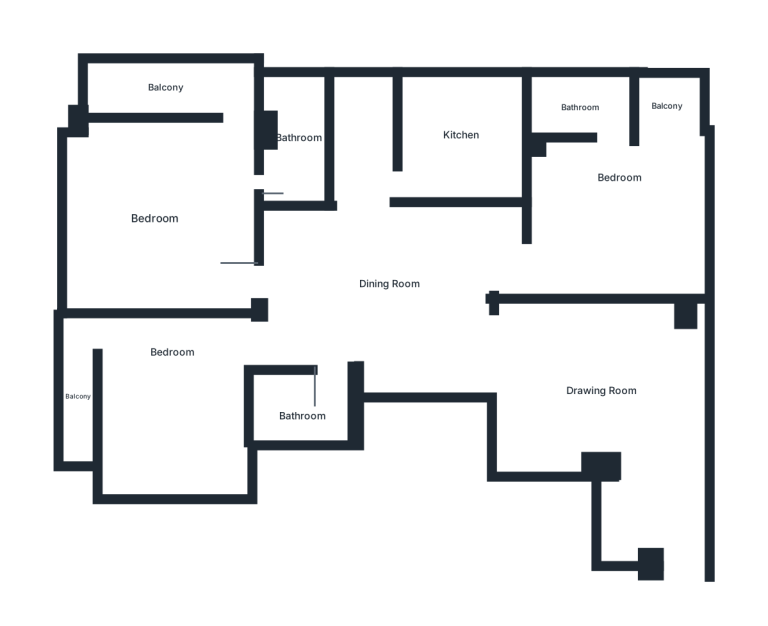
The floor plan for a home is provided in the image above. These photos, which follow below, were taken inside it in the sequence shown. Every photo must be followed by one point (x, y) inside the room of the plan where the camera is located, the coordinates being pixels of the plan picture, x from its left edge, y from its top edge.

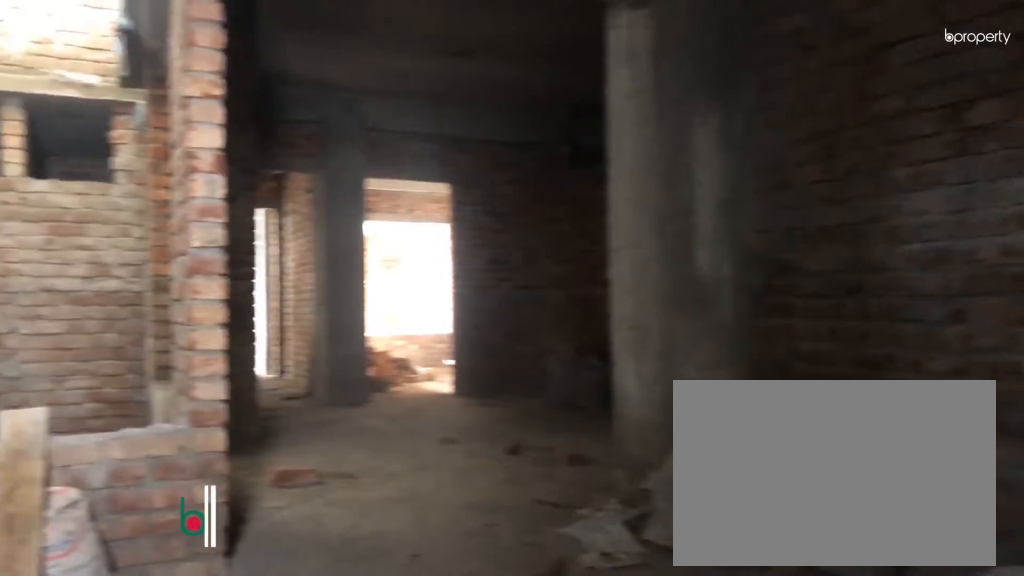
(609, 391)
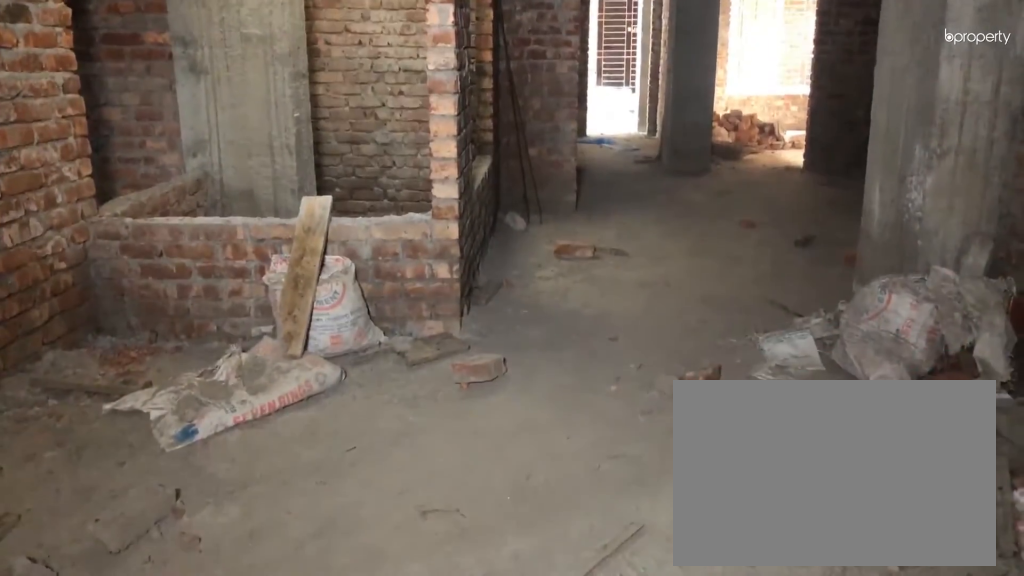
(609, 391)
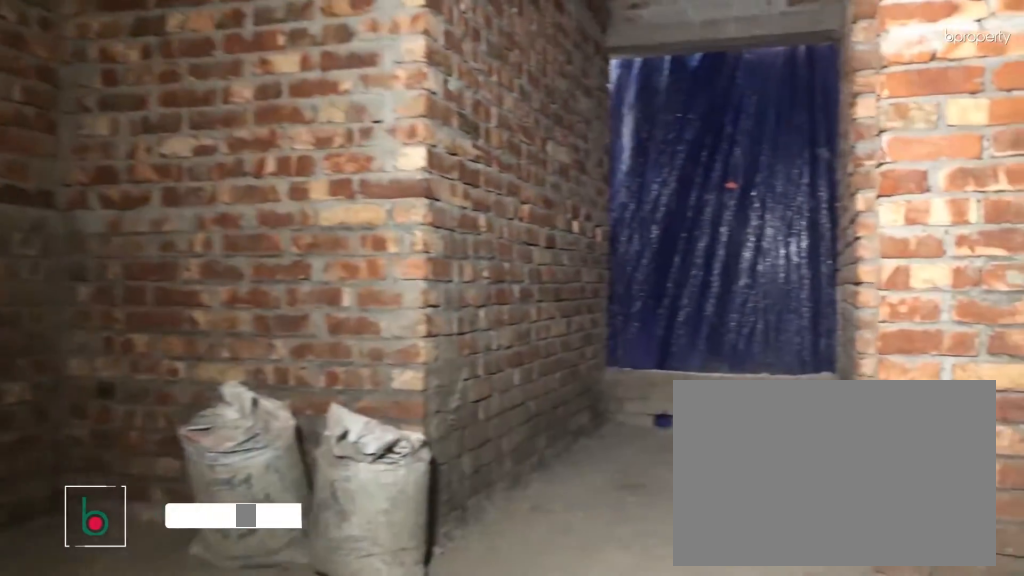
(390, 279)
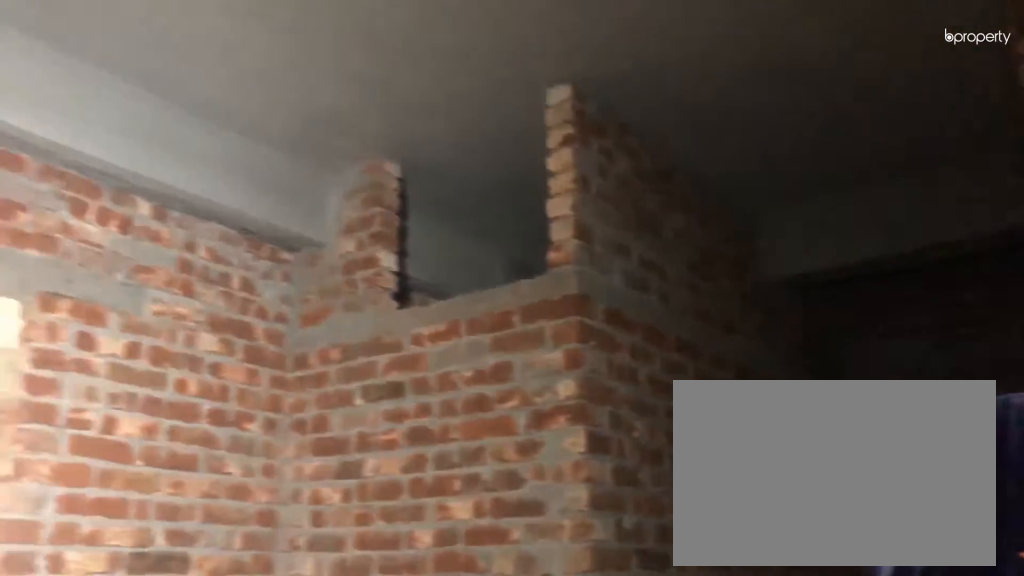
(390, 279)
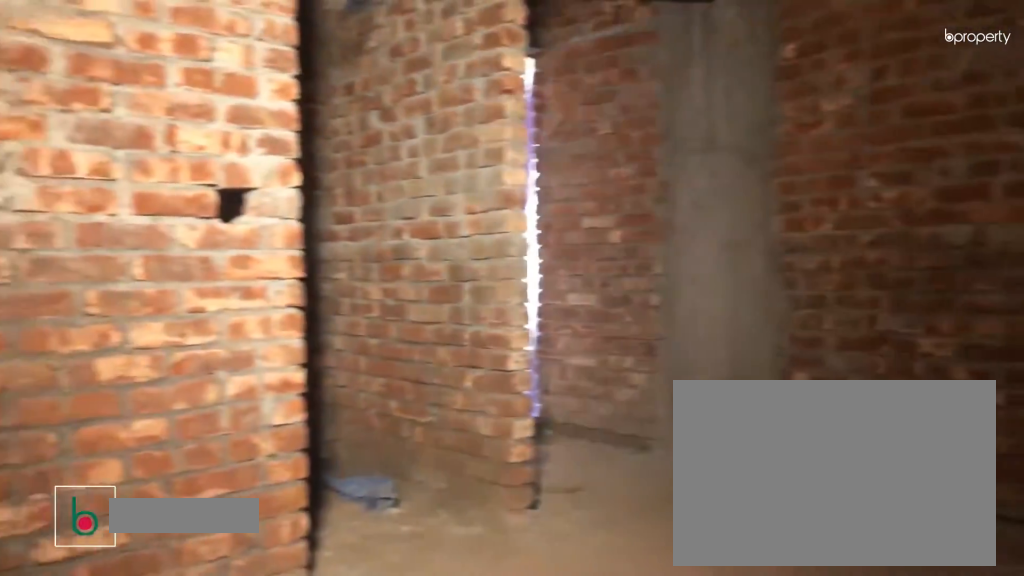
(612, 208)
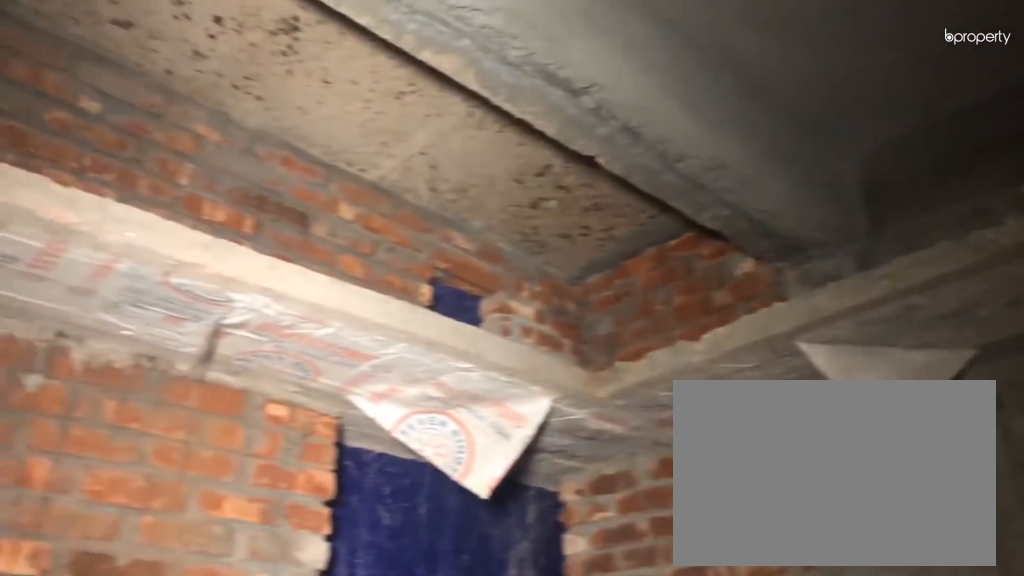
(465, 136)
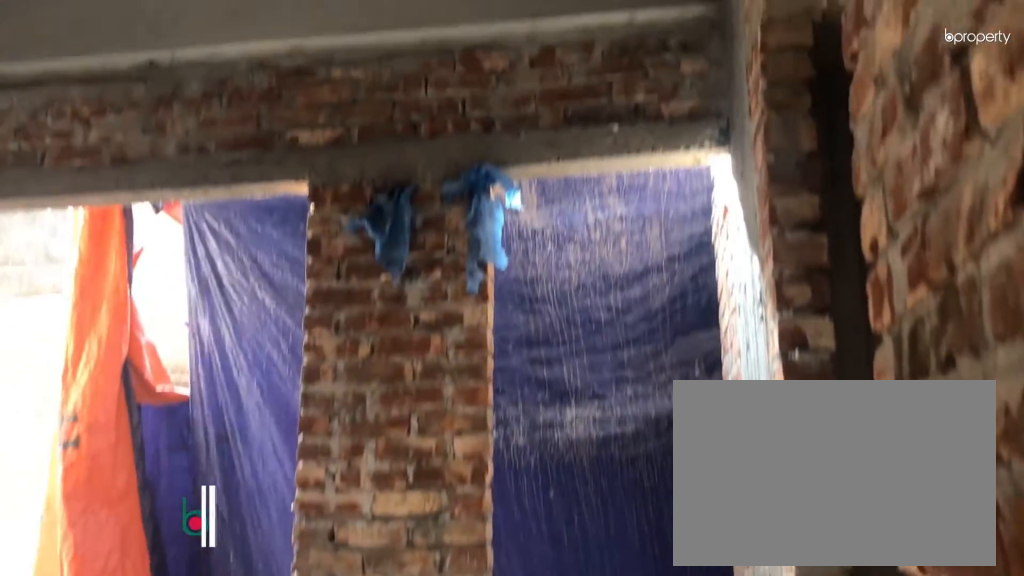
(154, 216)
